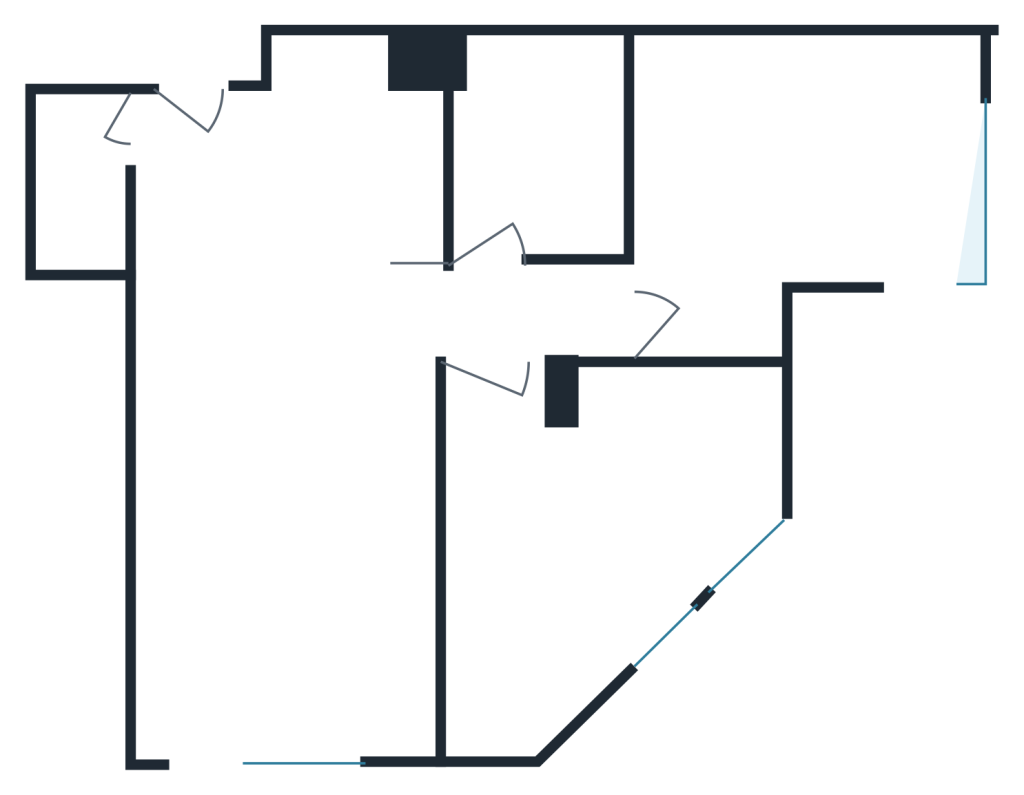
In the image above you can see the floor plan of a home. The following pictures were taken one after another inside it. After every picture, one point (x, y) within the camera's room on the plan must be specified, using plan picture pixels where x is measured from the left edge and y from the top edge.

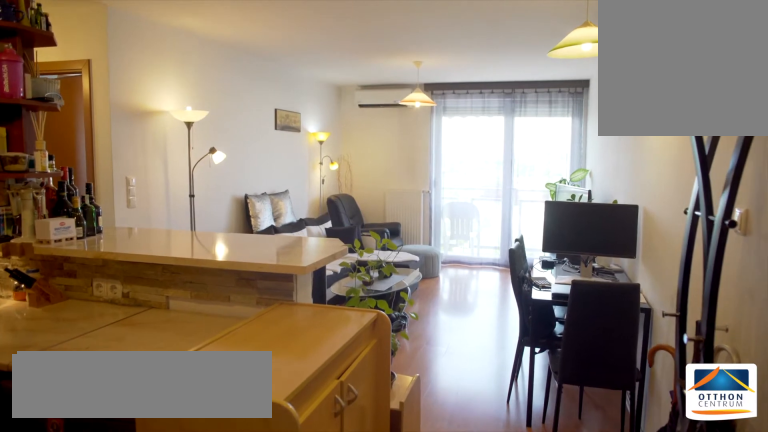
(190, 144)
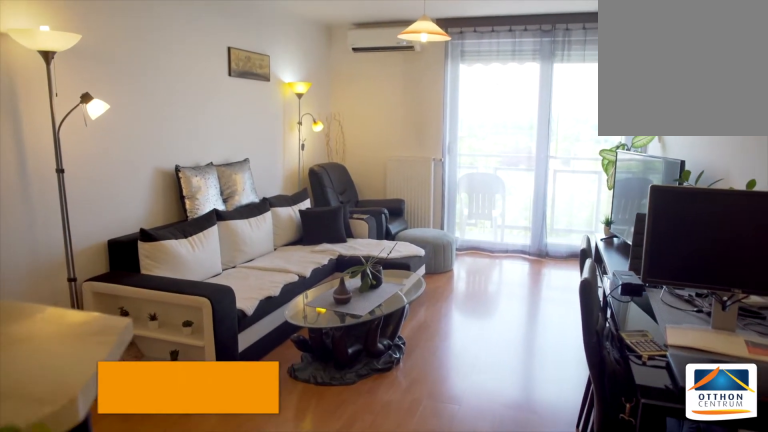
(282, 539)
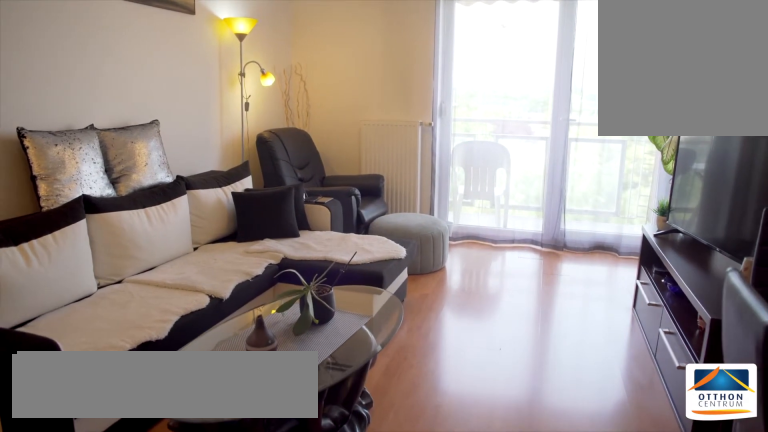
(281, 540)
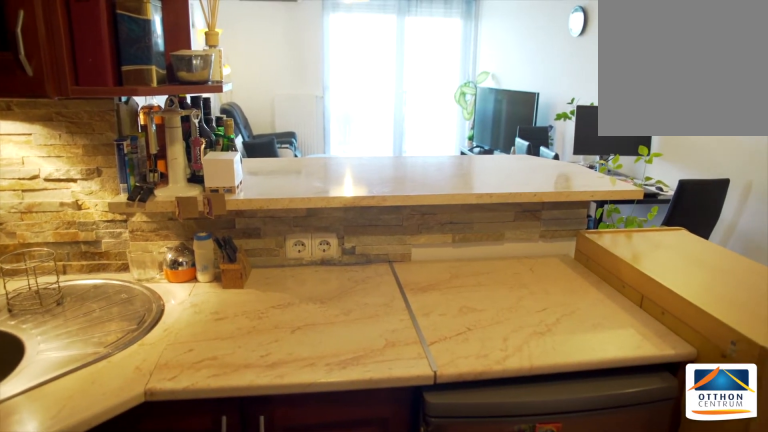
(281, 220)
